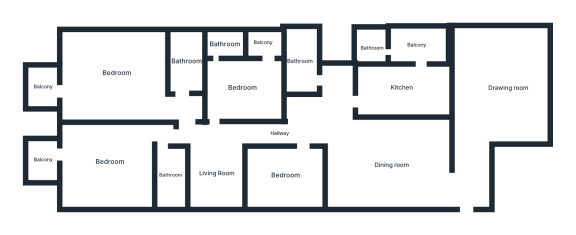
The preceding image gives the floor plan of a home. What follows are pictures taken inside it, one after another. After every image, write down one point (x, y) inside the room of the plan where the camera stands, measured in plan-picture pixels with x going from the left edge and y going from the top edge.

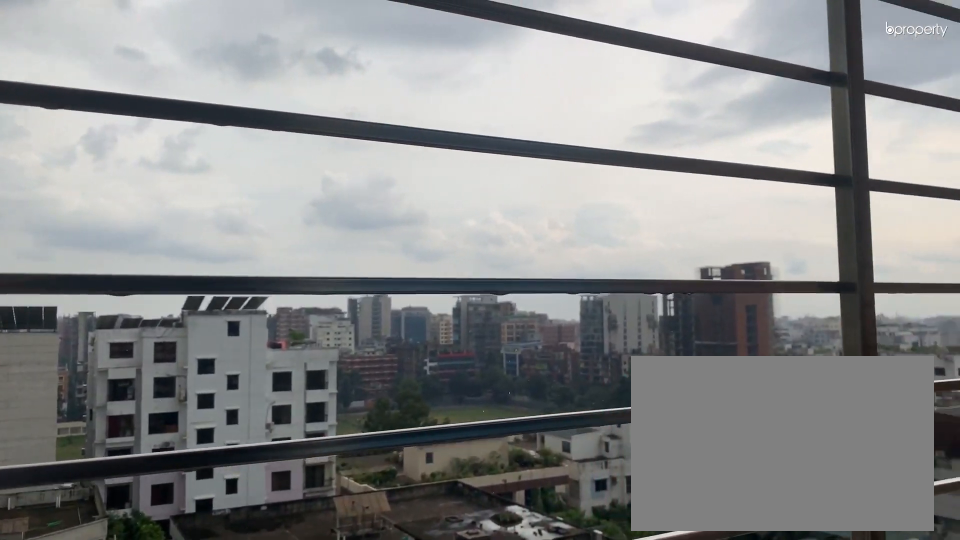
(42, 85)
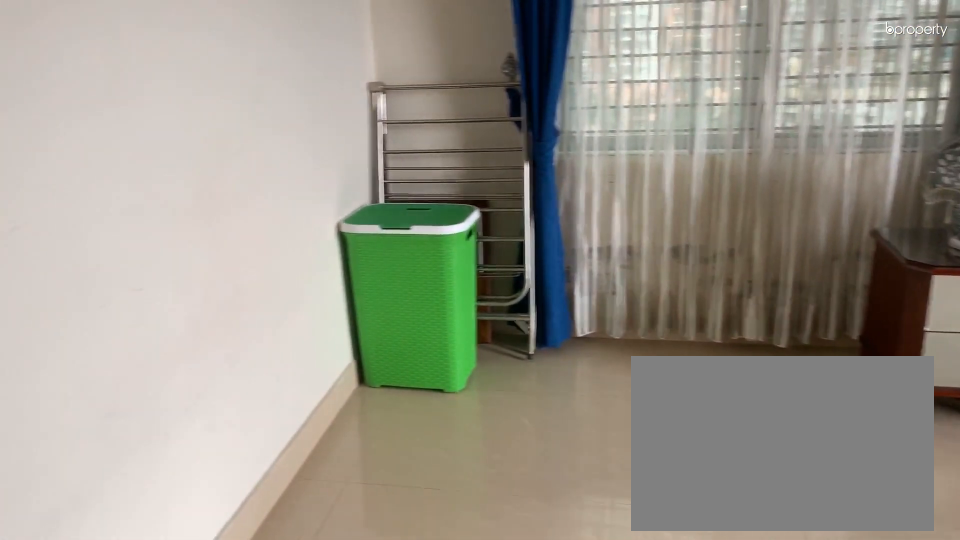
(110, 160)
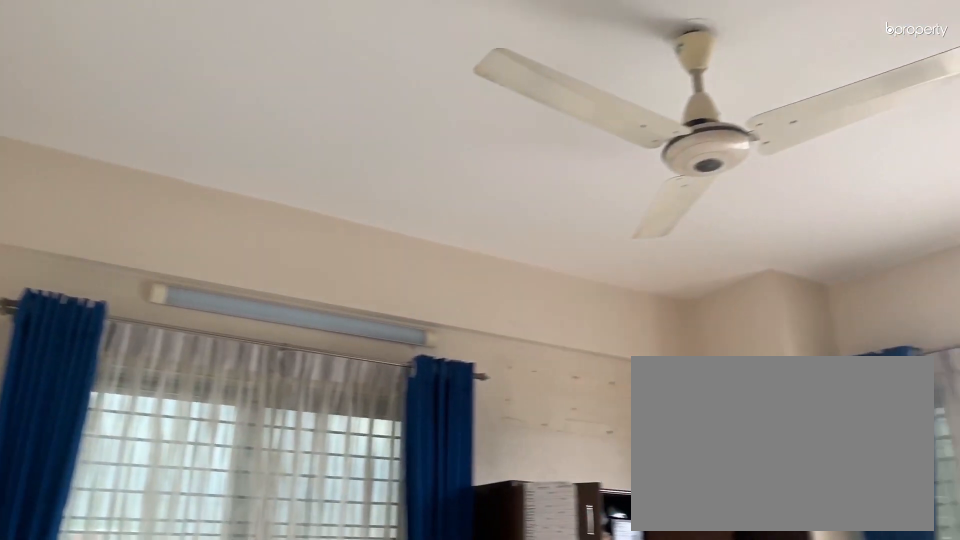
(110, 160)
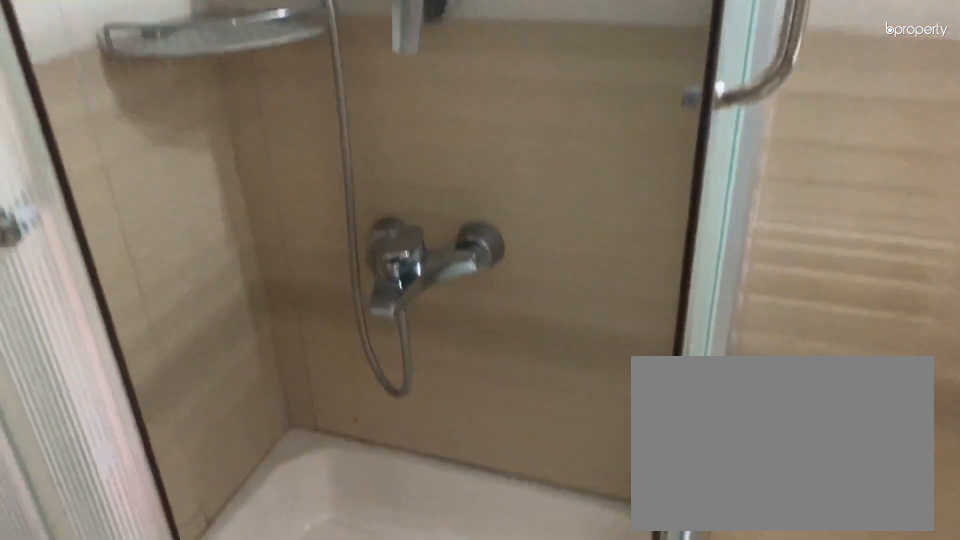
(170, 174)
